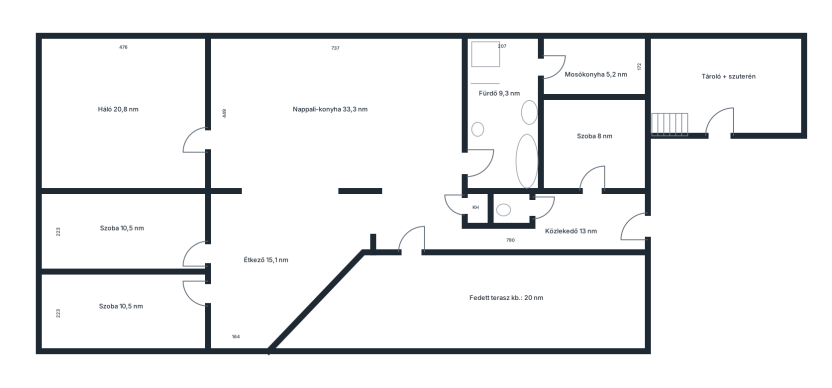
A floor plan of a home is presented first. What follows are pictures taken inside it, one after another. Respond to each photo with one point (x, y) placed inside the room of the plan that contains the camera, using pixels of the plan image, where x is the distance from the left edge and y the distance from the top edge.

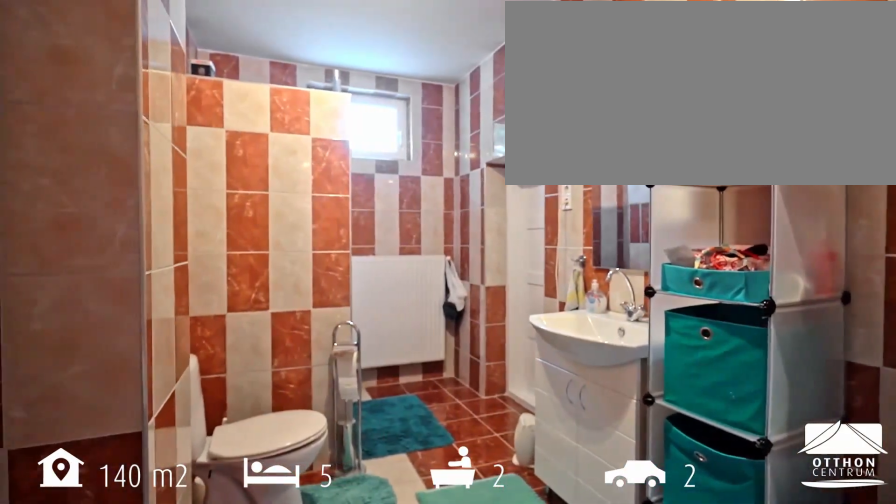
(502, 116)
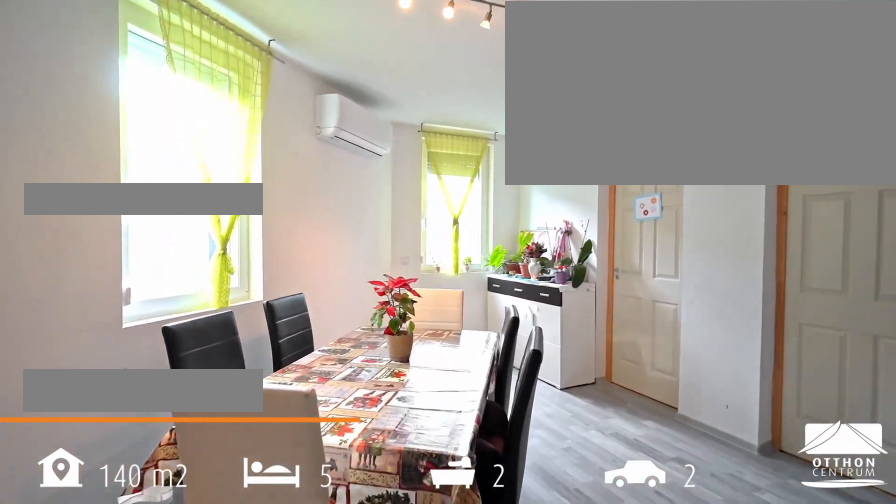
(267, 260)
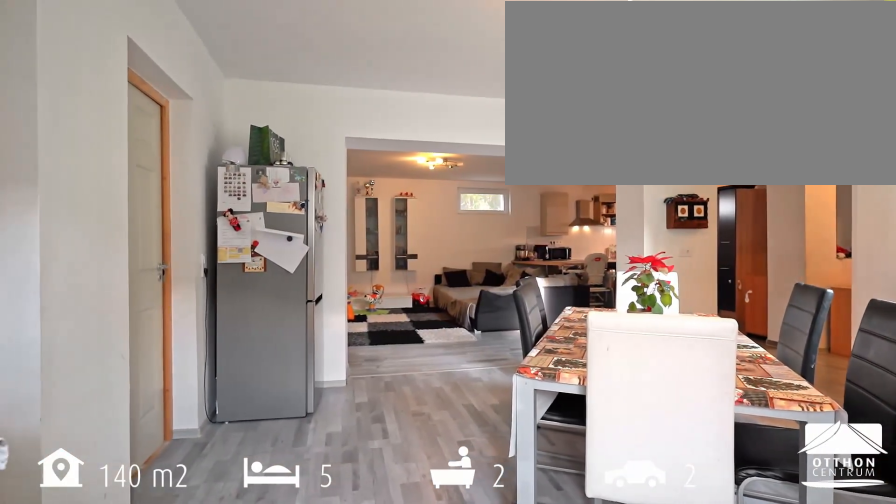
(267, 260)
